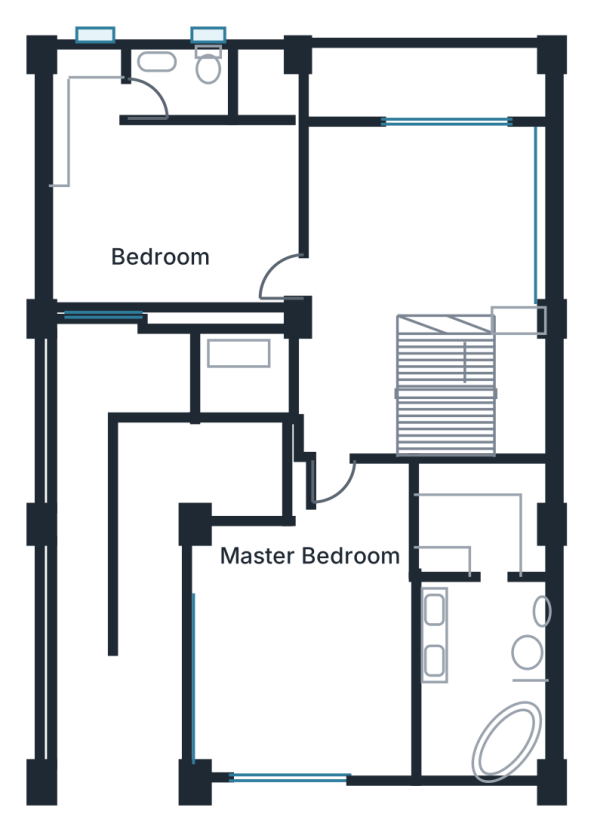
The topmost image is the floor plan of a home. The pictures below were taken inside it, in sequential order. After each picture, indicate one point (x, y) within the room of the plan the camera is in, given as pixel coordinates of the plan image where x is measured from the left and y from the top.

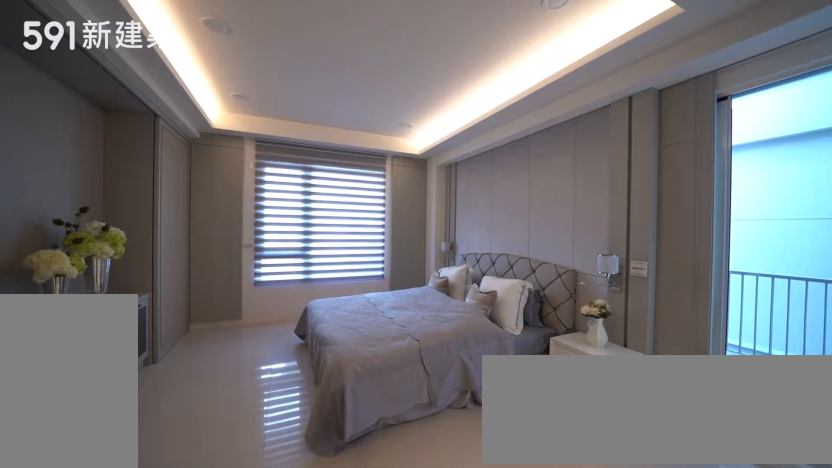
(304, 649)
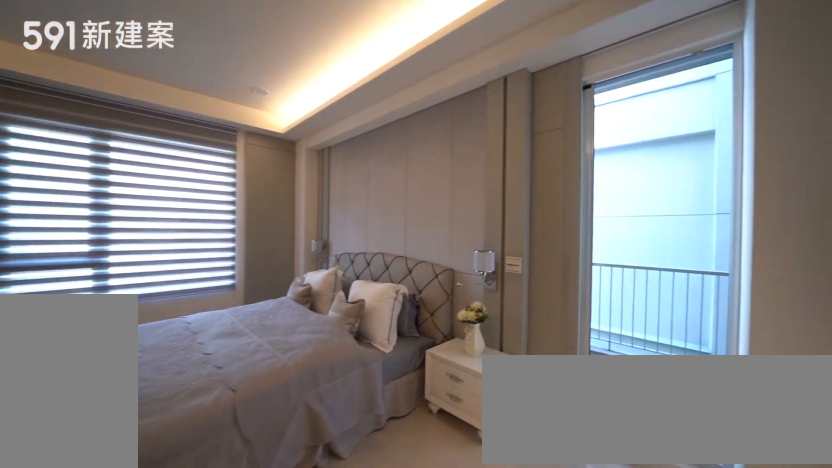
(304, 649)
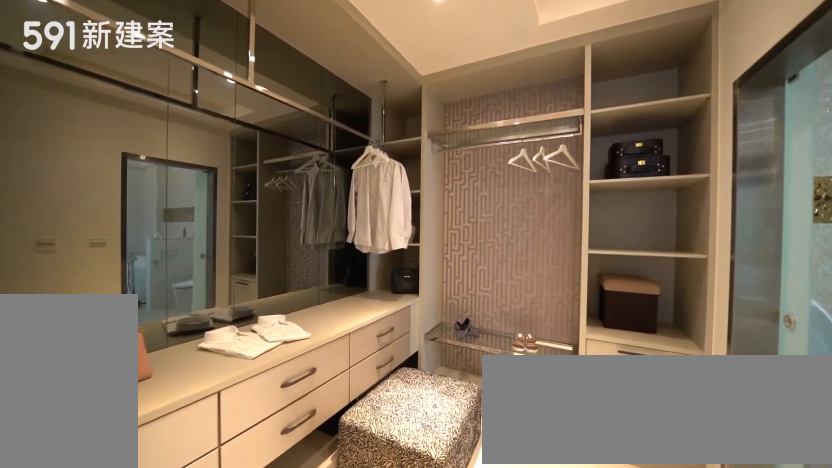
(493, 524)
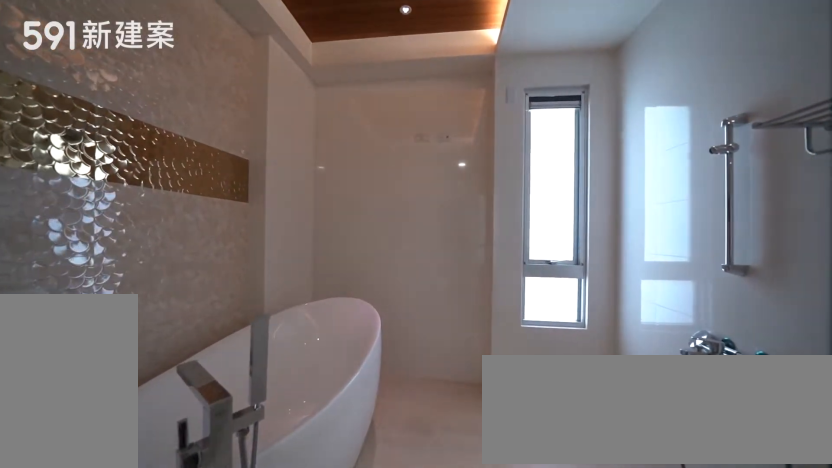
(489, 700)
